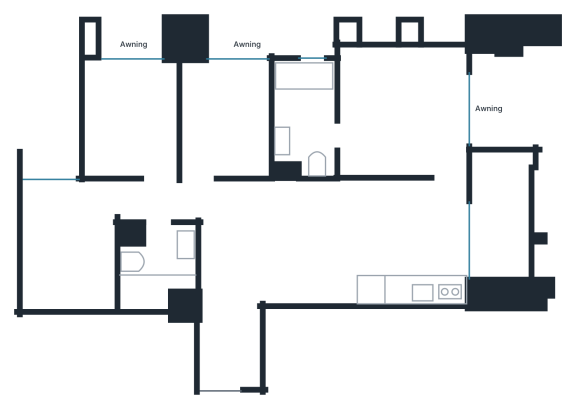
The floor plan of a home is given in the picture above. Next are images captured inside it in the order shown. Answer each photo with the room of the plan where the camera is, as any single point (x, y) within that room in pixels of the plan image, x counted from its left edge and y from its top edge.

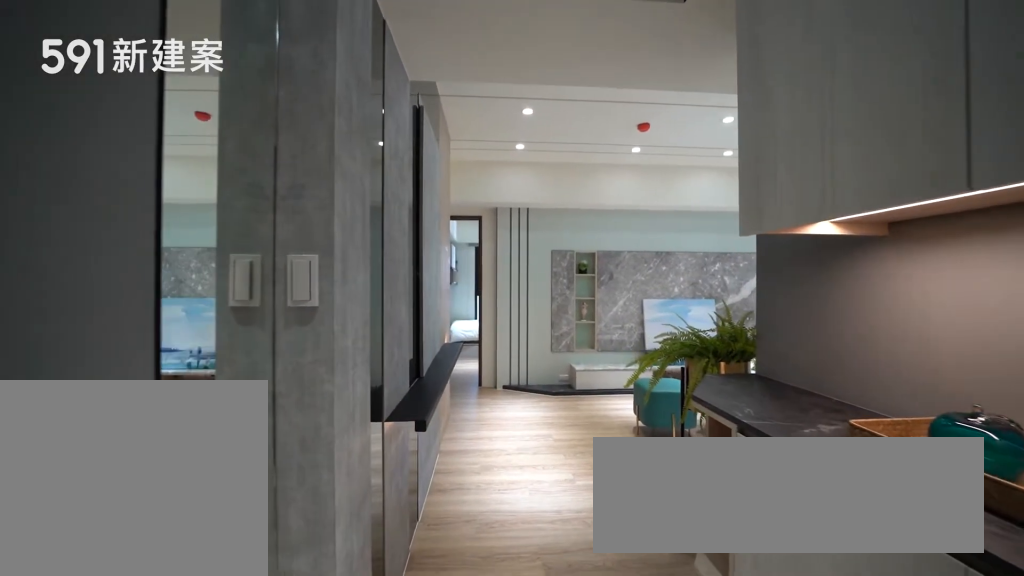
(230, 345)
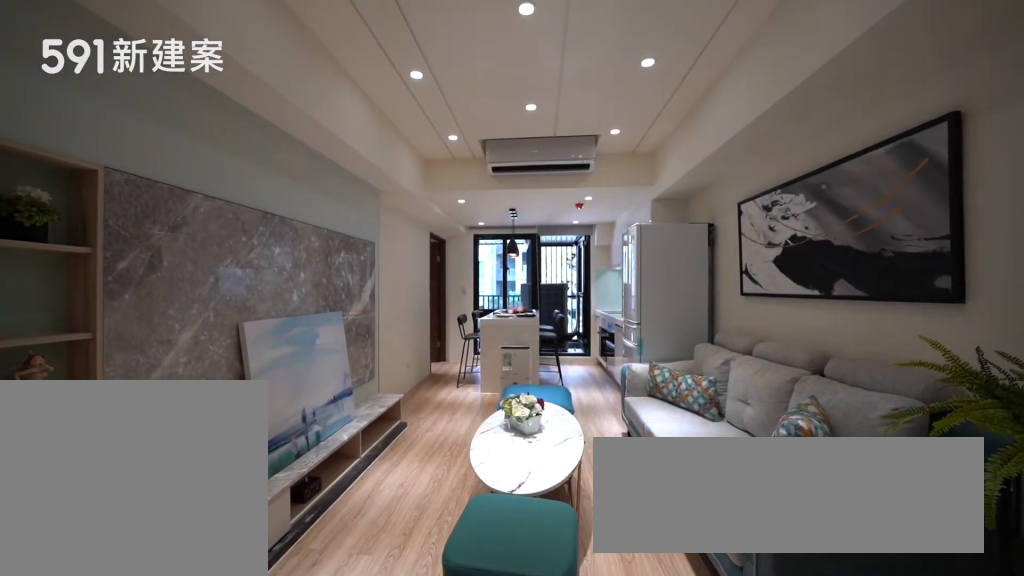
(280, 241)
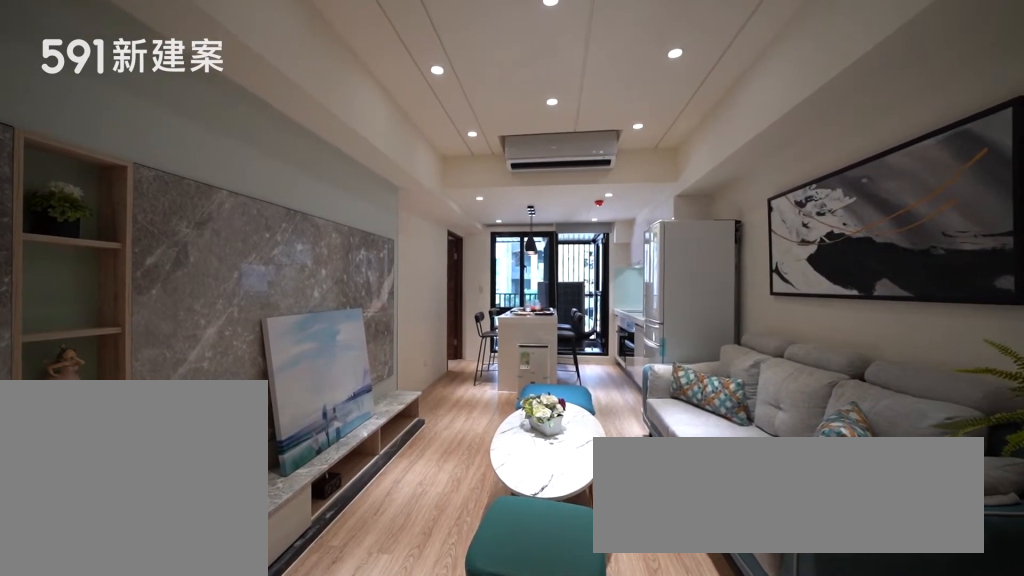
(280, 241)
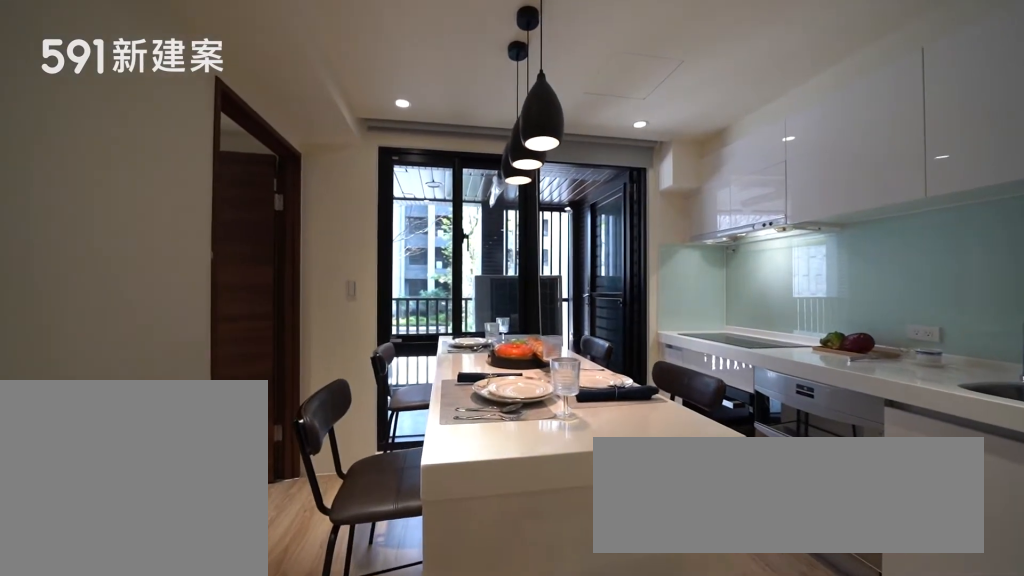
(409, 217)
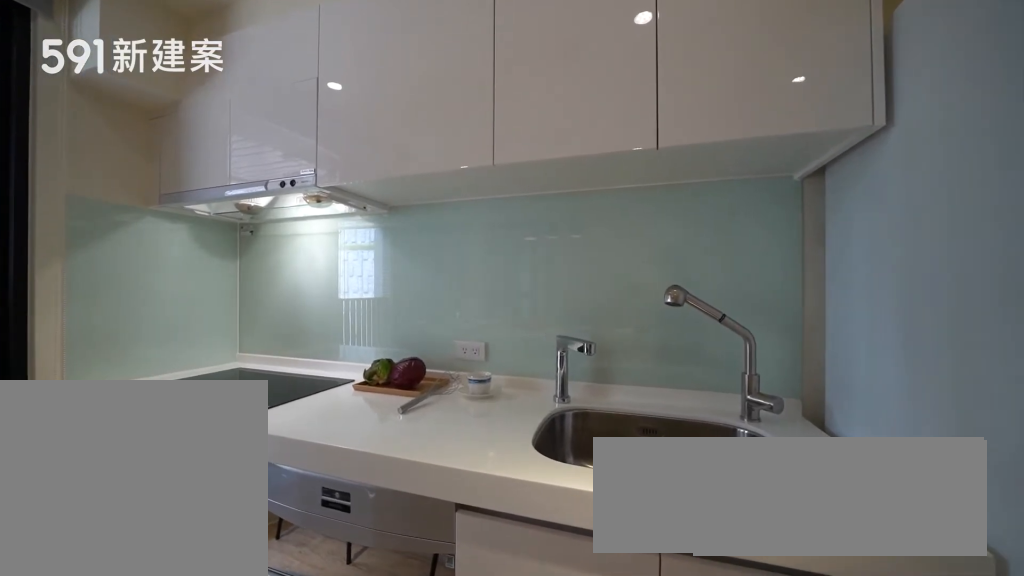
(416, 275)
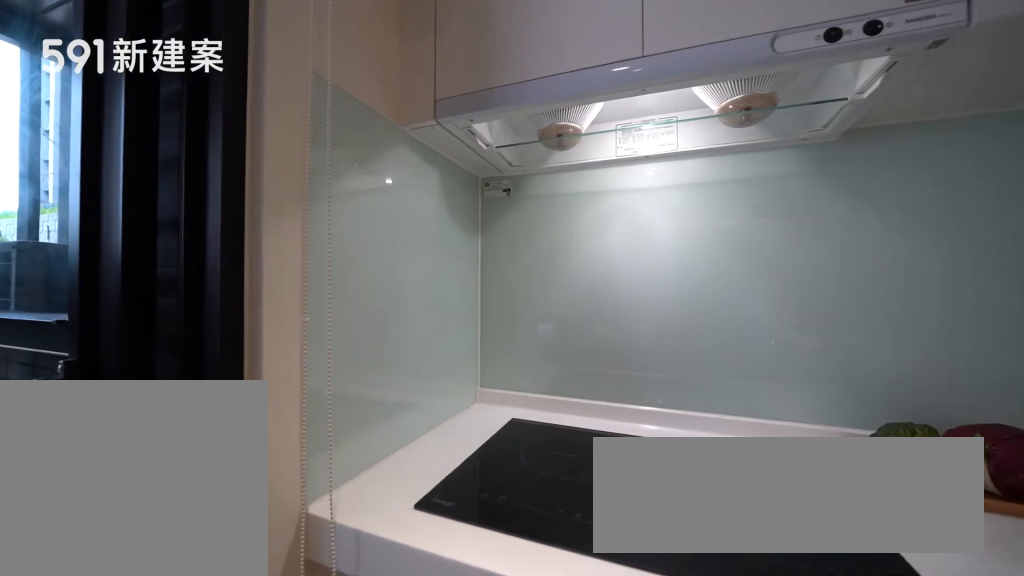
(416, 275)
